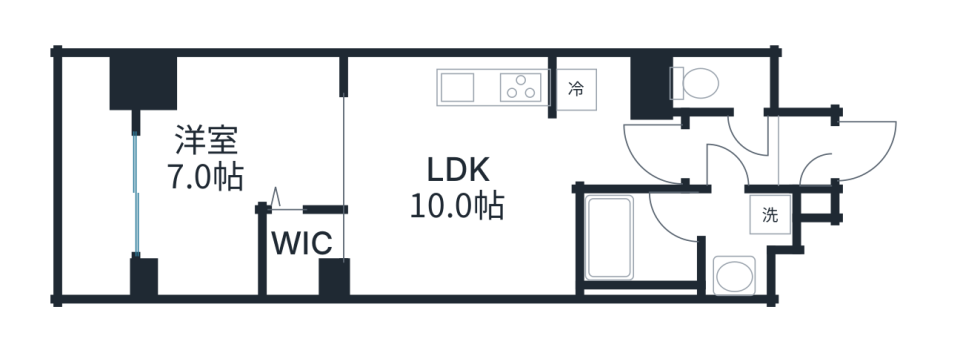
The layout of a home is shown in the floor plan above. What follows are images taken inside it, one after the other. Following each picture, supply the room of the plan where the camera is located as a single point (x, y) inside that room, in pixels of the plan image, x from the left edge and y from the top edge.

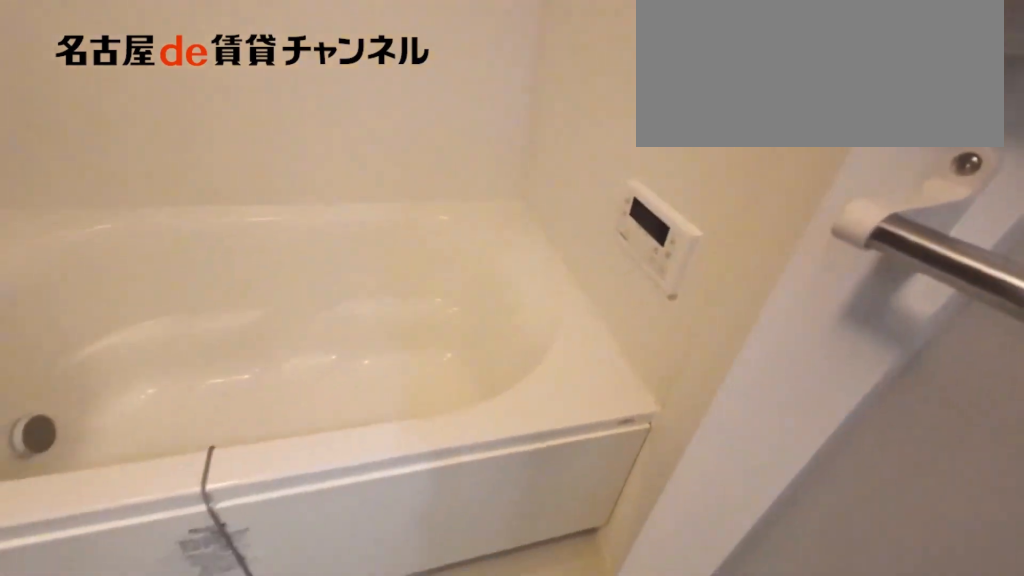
(682, 241)
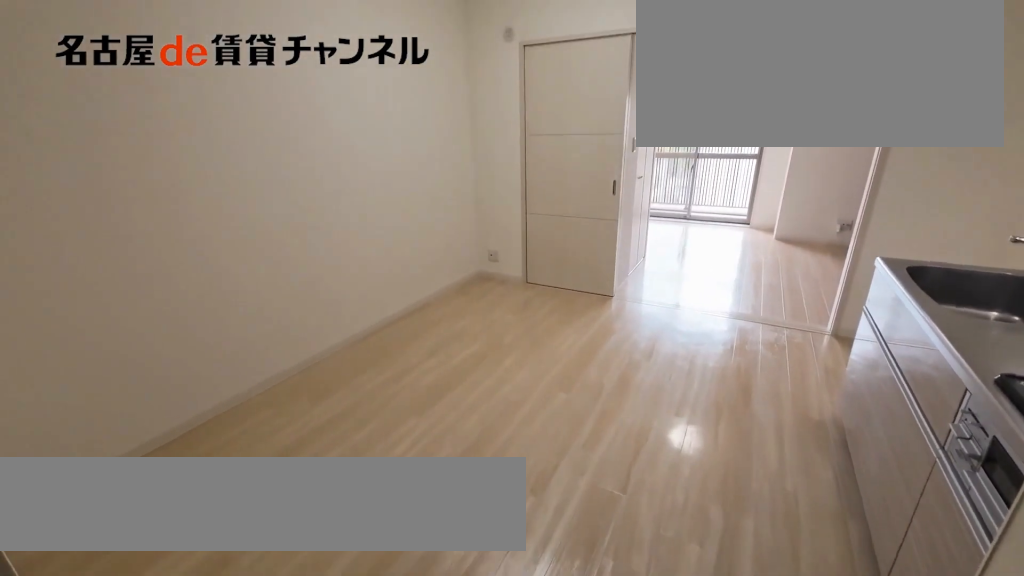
(460, 175)
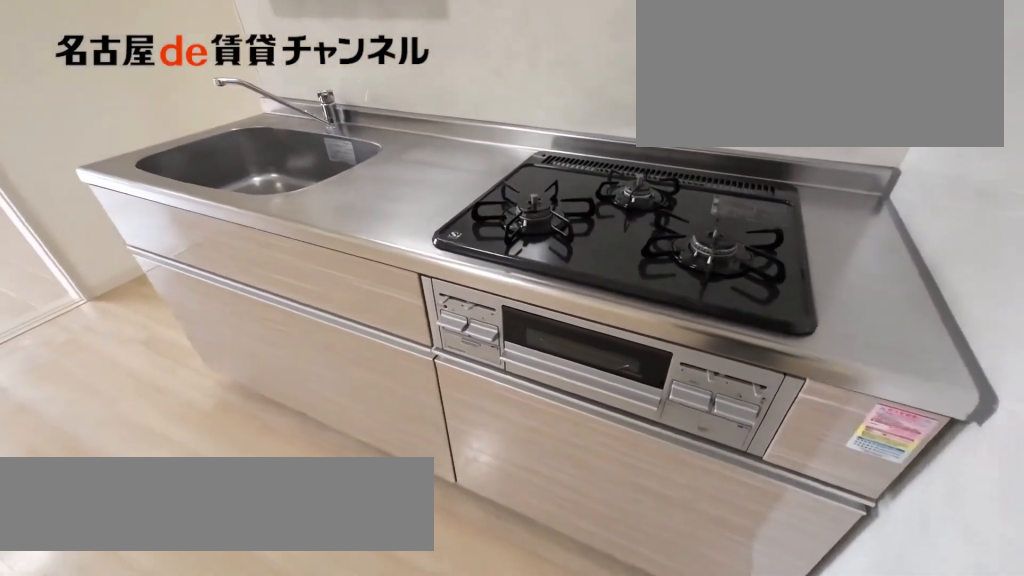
(460, 175)
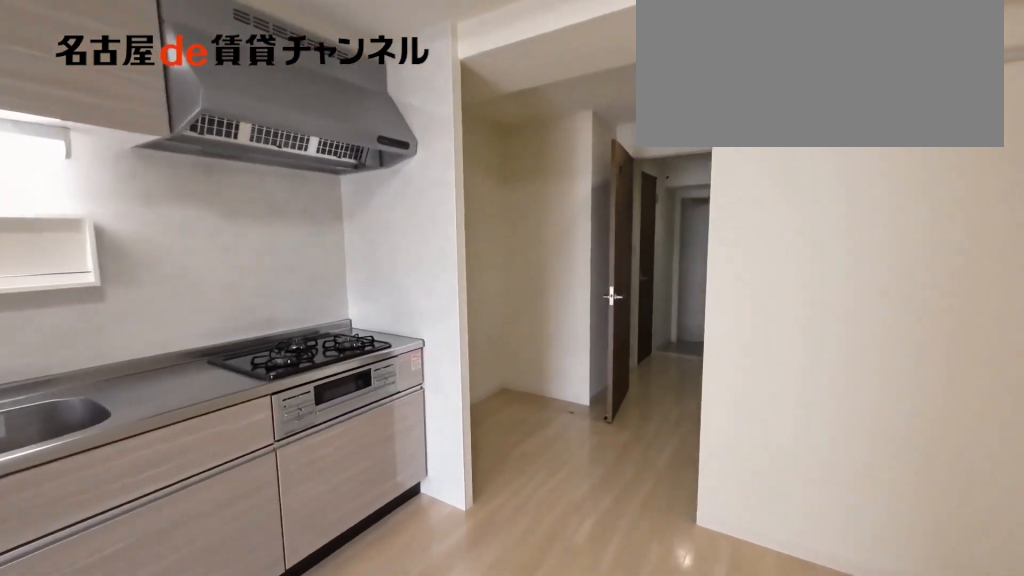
(460, 175)
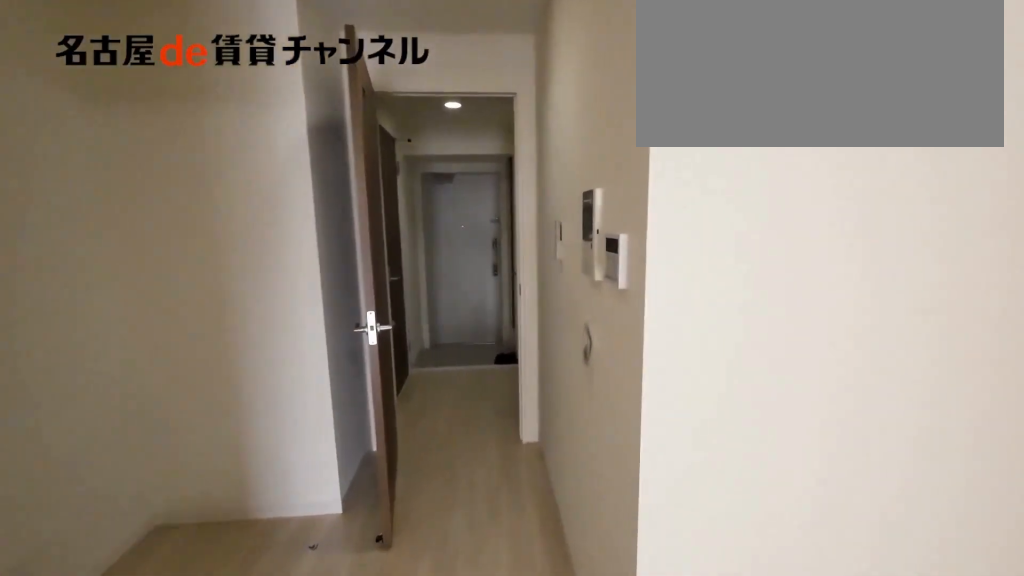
(460, 175)
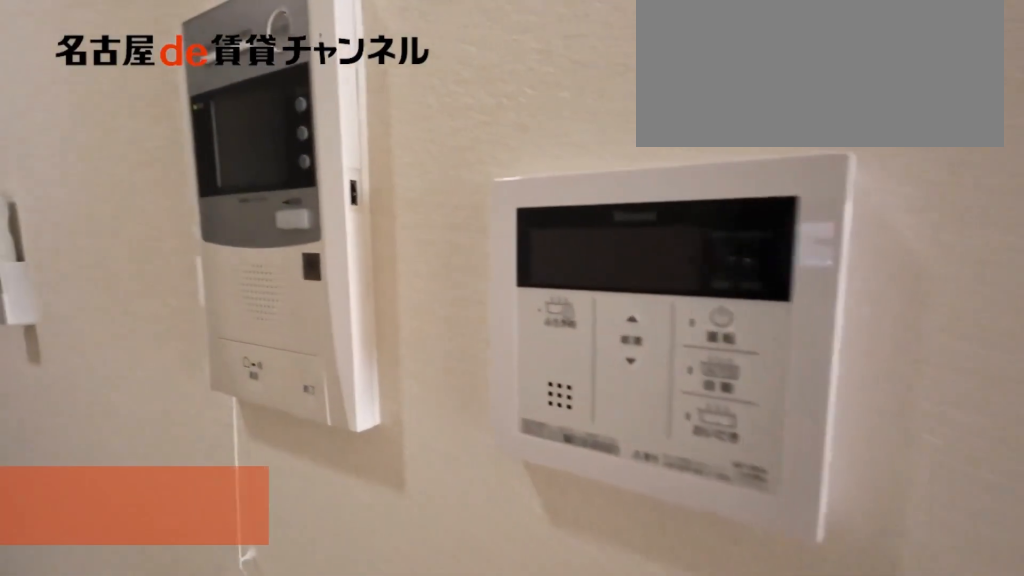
(460, 175)
